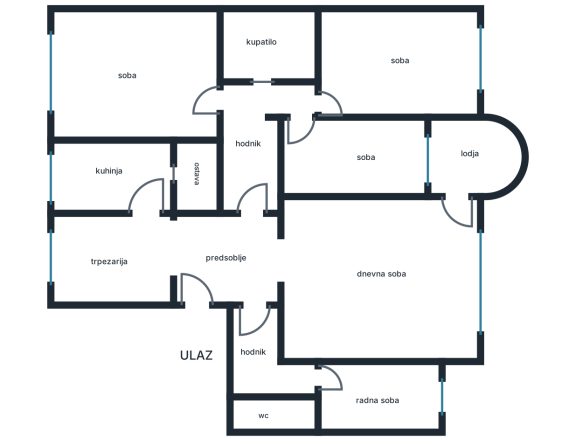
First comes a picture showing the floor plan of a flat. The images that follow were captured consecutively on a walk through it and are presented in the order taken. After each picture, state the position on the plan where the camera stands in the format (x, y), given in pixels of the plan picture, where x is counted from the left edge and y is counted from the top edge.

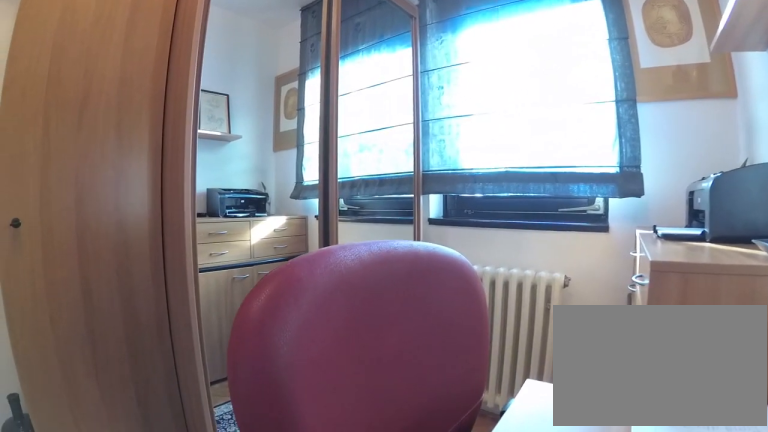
(338, 406)
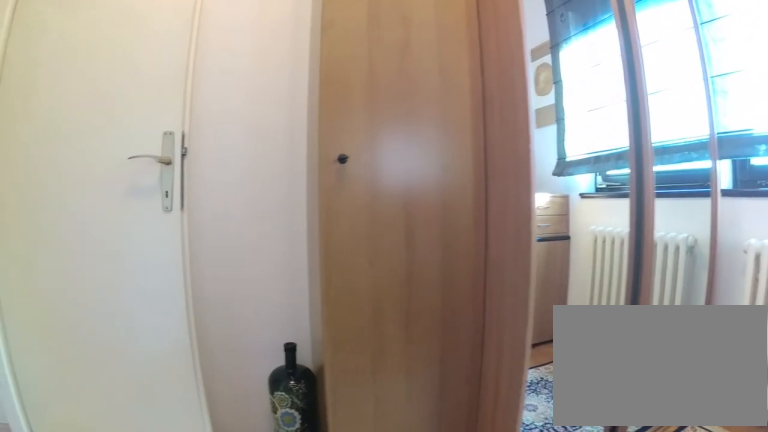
(362, 422)
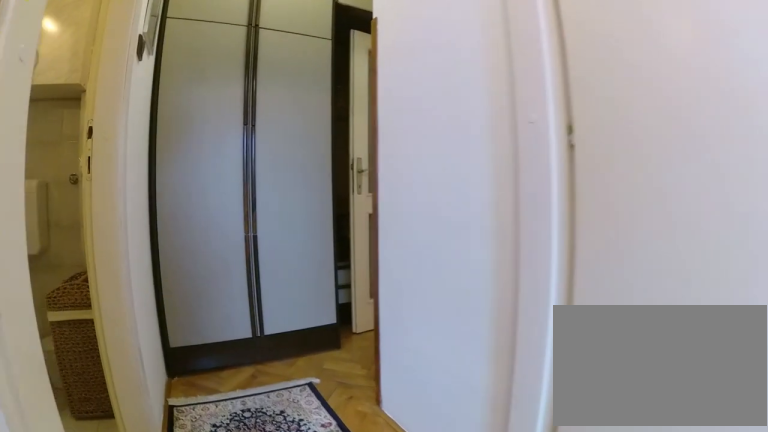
(356, 390)
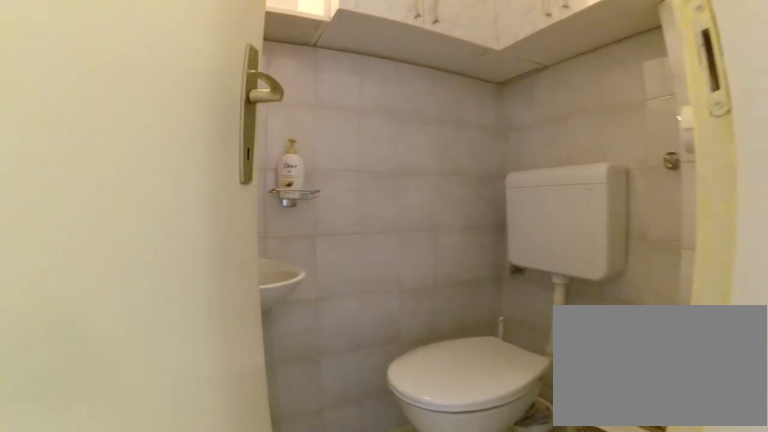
(308, 376)
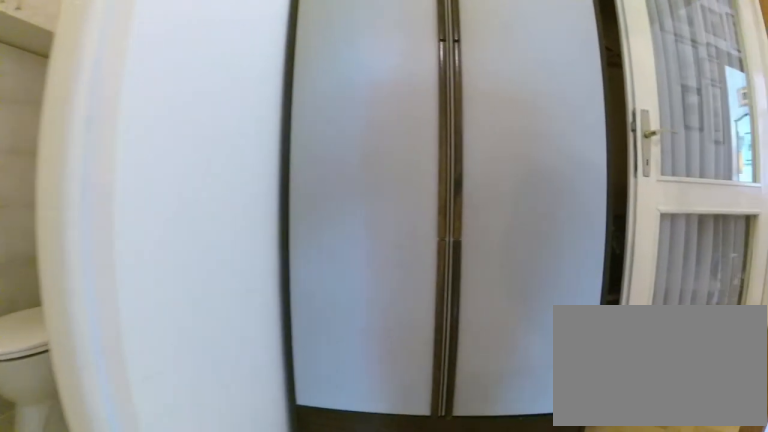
(308, 381)
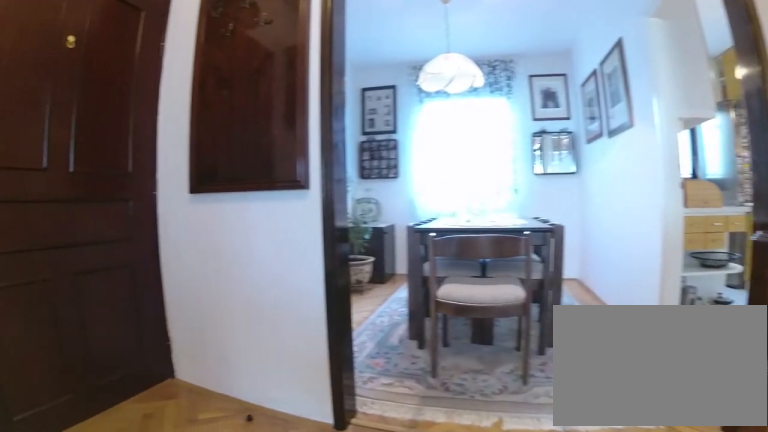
(227, 259)
